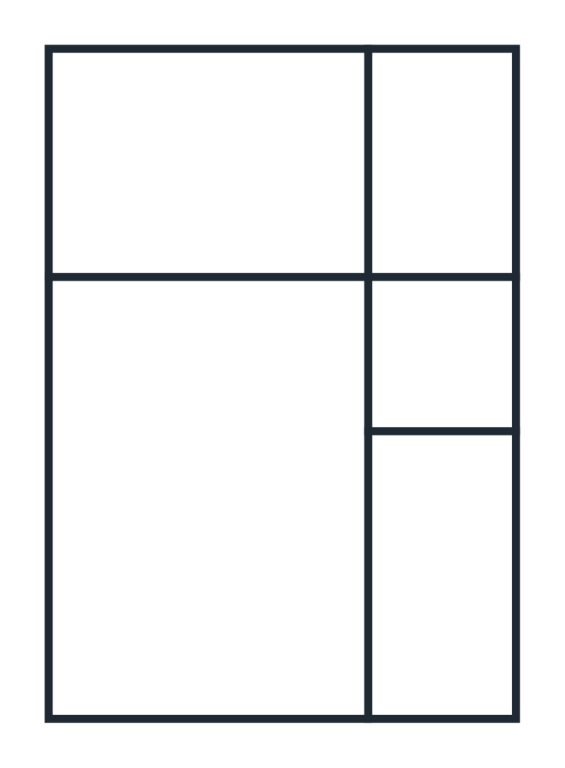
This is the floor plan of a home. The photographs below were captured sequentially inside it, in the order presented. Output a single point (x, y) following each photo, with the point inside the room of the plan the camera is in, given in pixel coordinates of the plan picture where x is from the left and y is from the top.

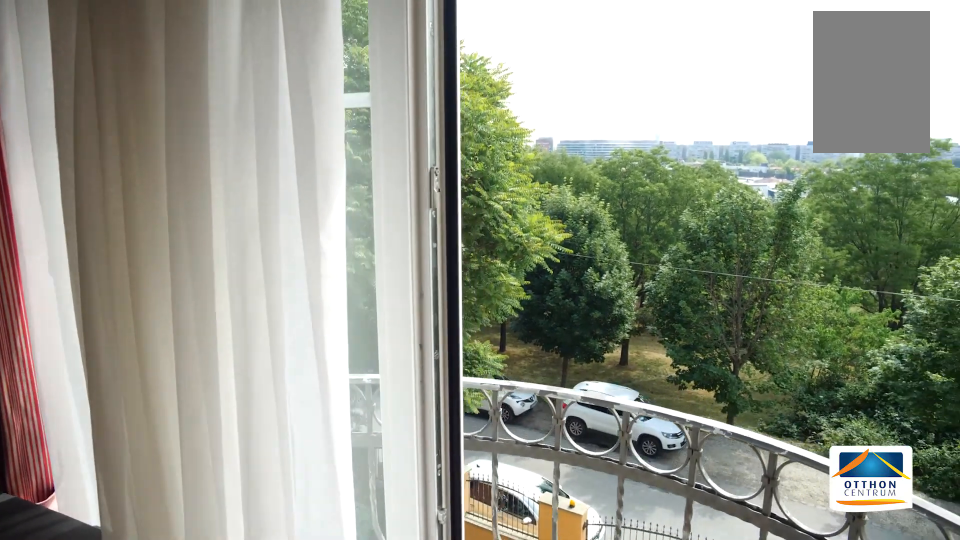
(219, 500)
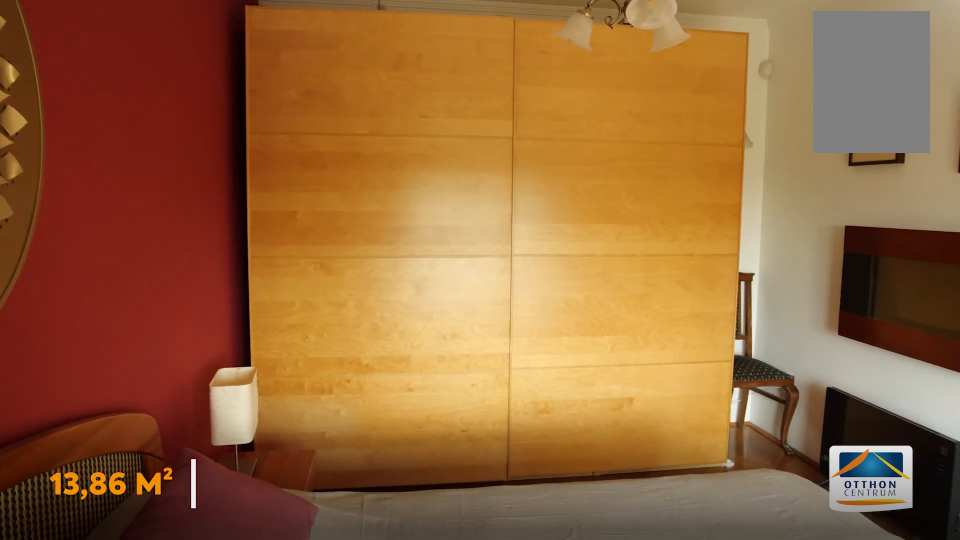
(219, 171)
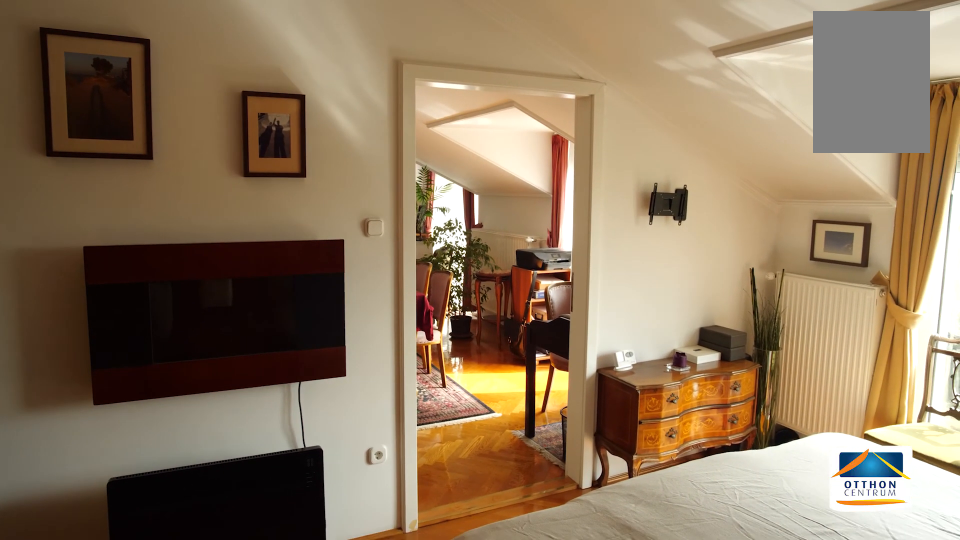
(219, 172)
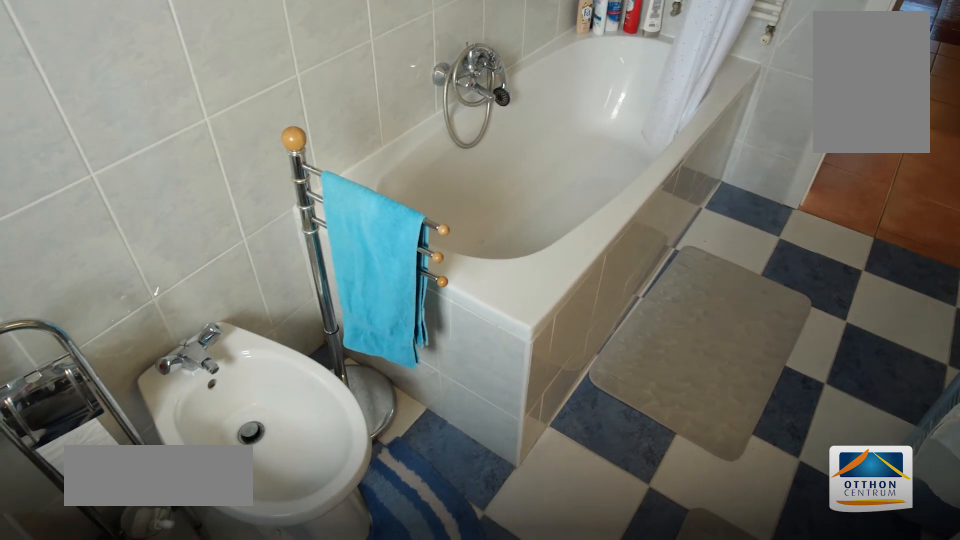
(440, 172)
